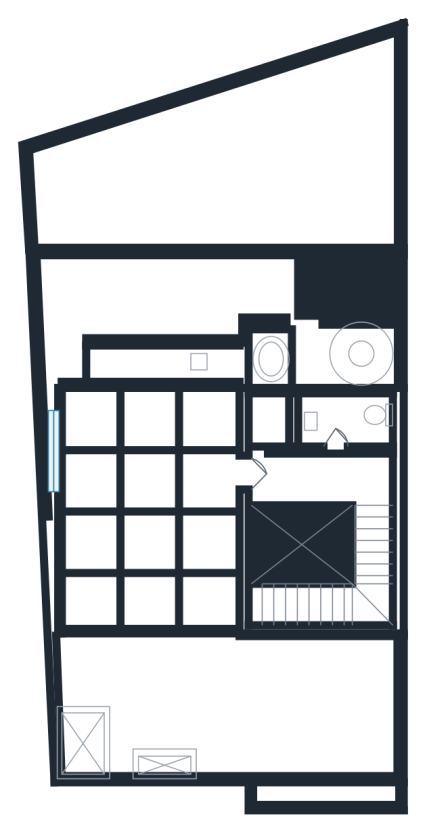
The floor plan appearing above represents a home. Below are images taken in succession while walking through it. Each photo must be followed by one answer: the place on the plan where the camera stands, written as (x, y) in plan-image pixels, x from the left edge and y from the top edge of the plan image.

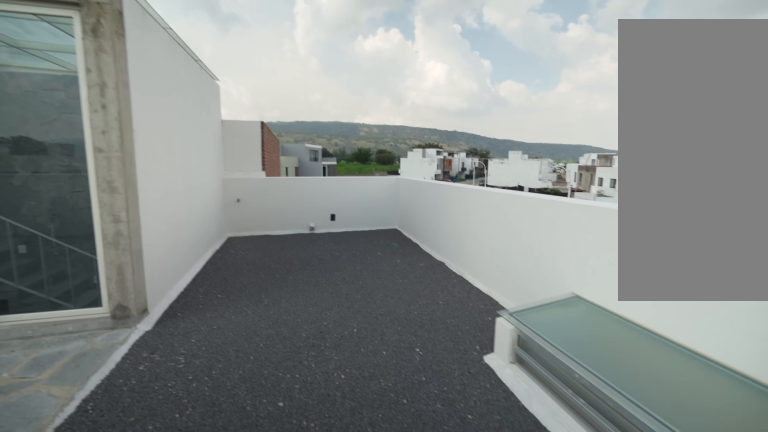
(67, 654)
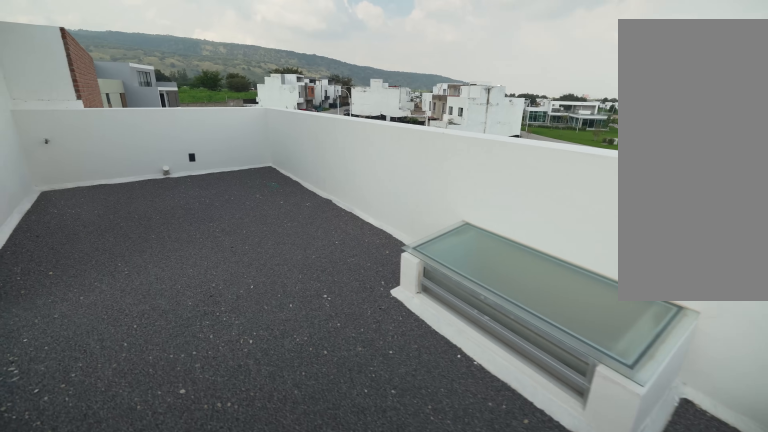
(67, 654)
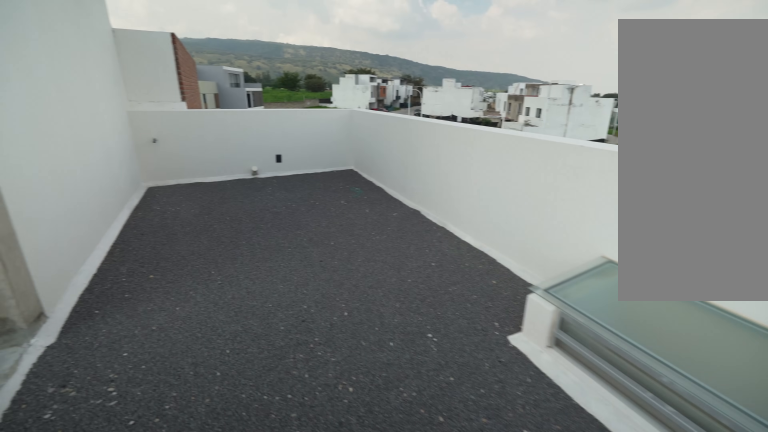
(75, 656)
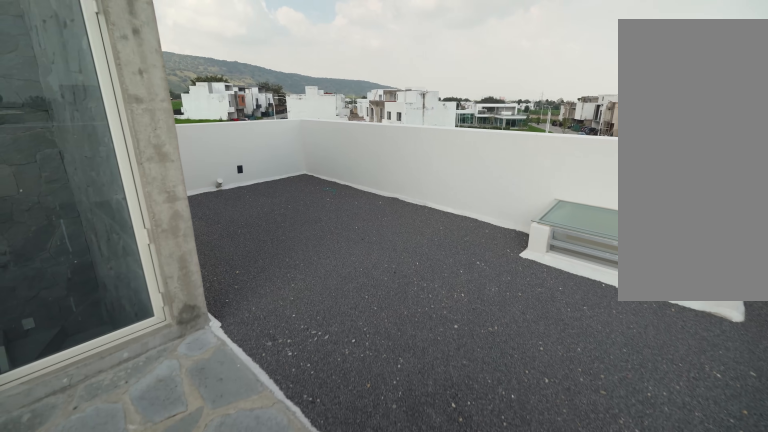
(215, 654)
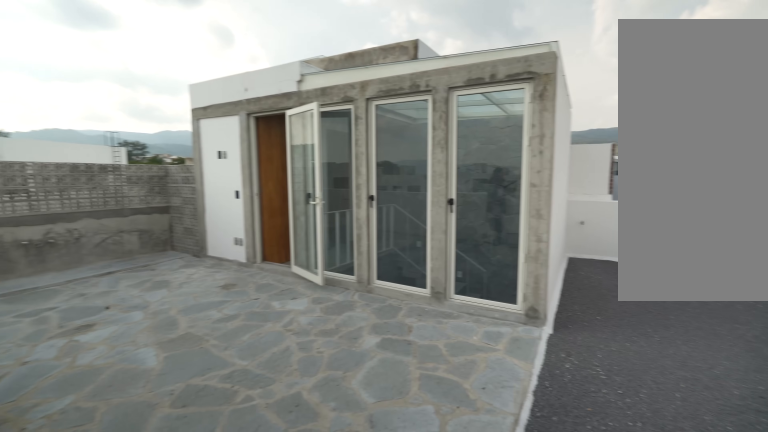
(83, 650)
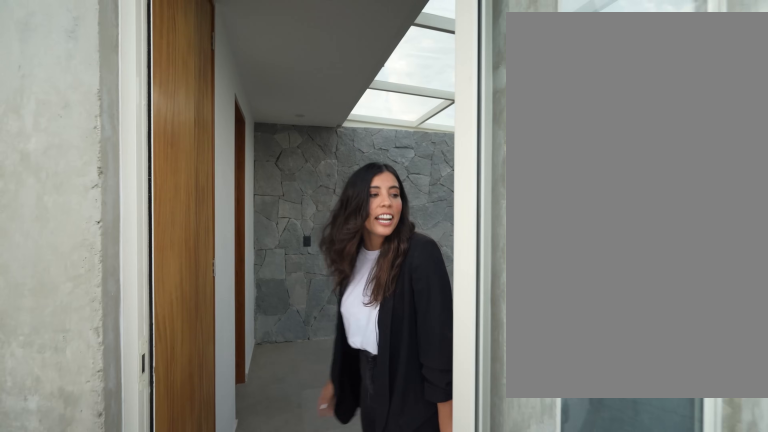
(200, 476)
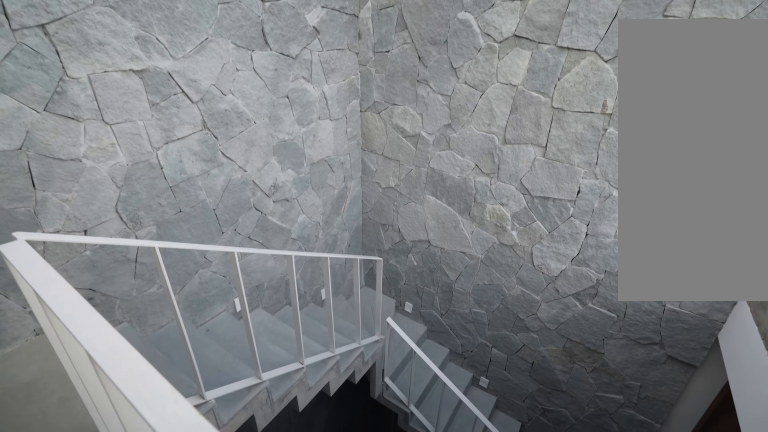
(294, 477)
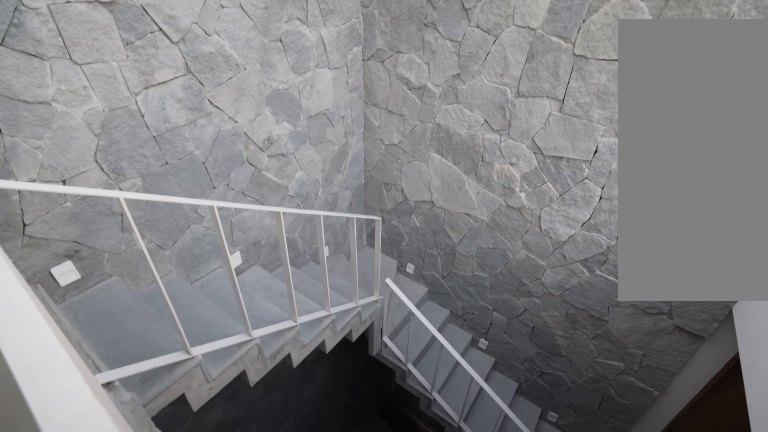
(295, 477)
